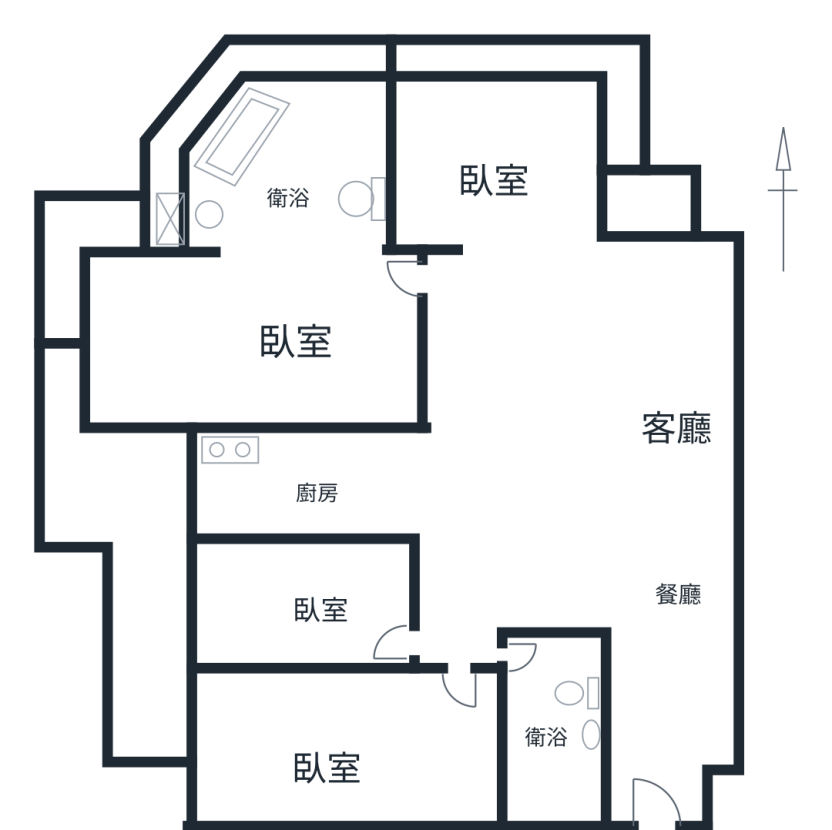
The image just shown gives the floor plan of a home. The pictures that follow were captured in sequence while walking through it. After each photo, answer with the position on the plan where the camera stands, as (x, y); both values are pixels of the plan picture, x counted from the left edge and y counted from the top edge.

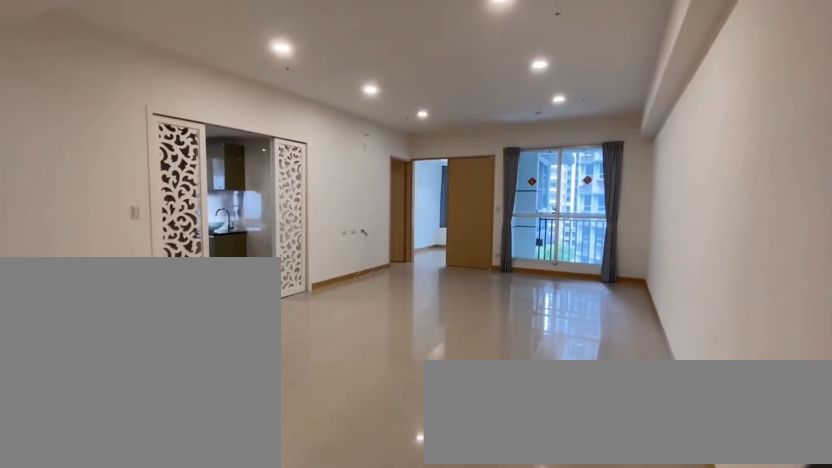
(609, 491)
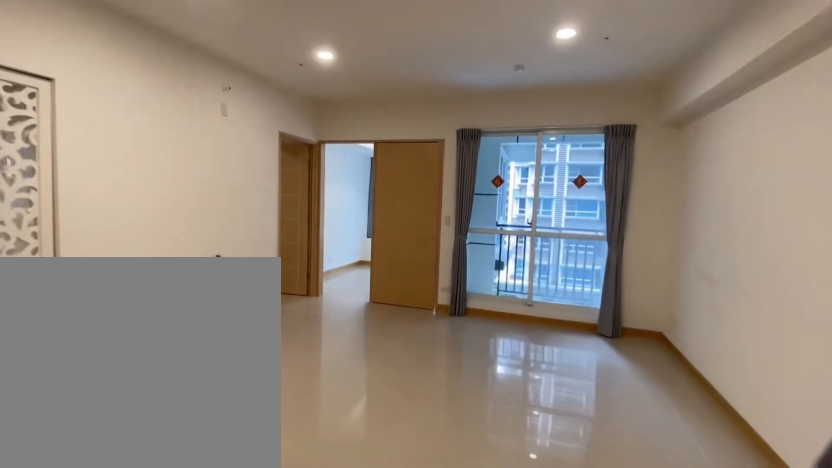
(608, 358)
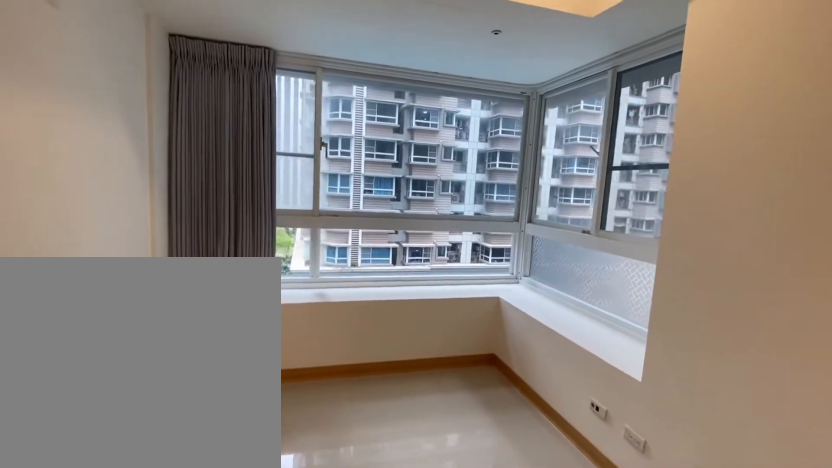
(491, 200)
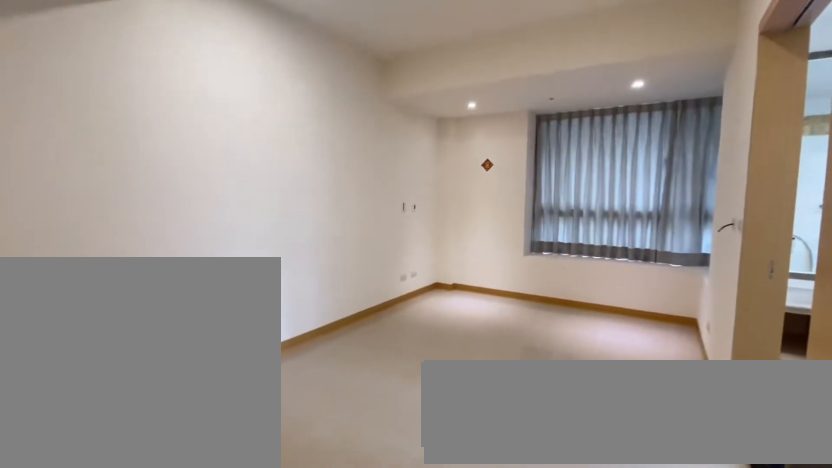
(305, 324)
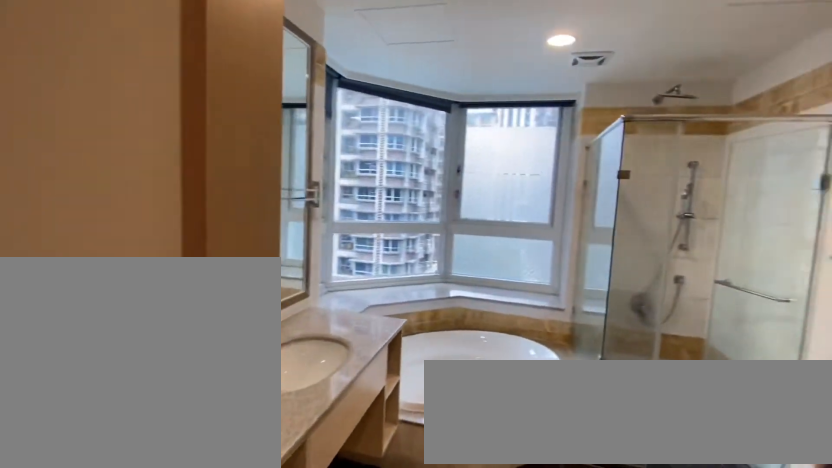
(298, 133)
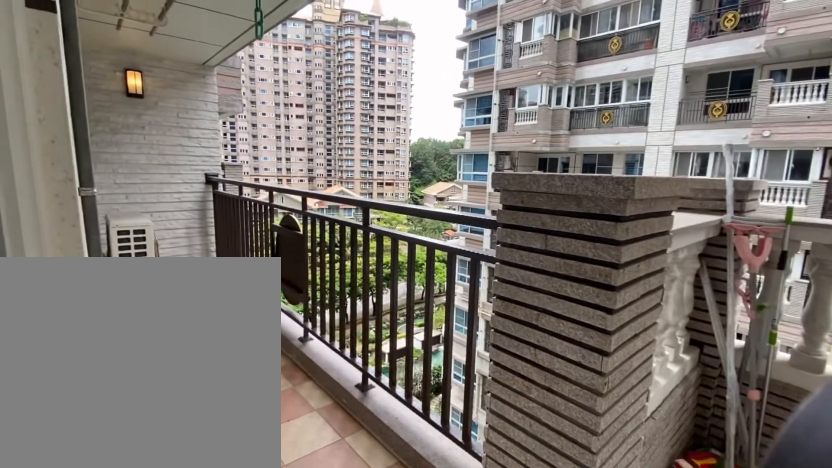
(132, 501)
